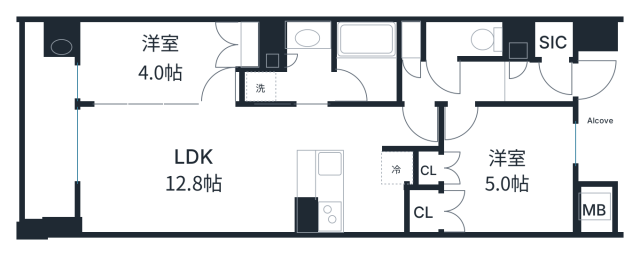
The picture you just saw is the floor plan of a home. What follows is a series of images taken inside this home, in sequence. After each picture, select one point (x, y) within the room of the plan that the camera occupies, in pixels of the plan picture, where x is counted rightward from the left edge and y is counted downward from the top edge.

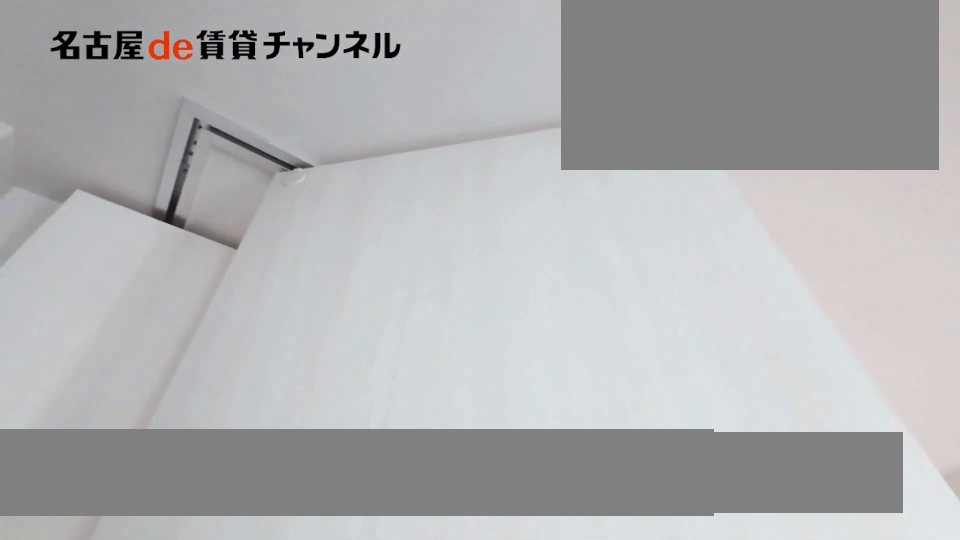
(157, 64)
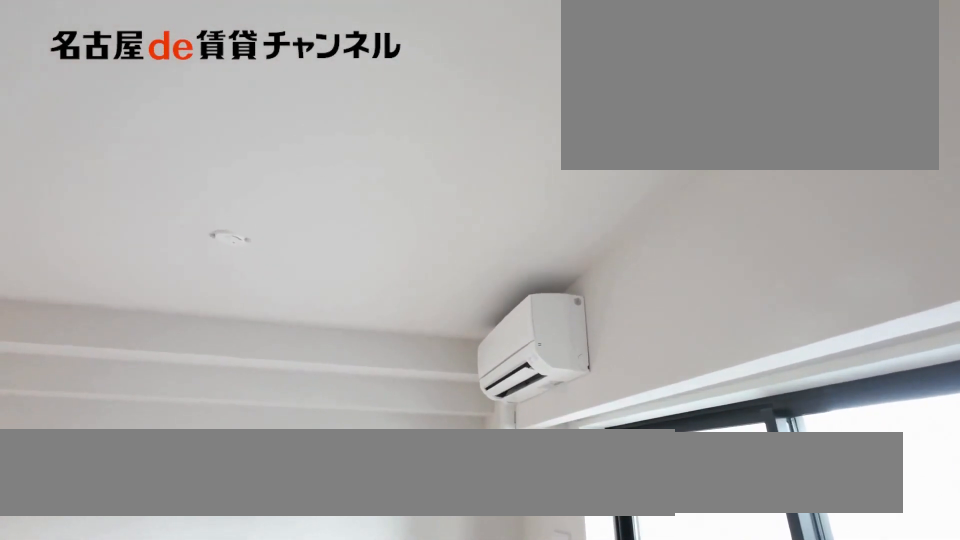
(184, 168)
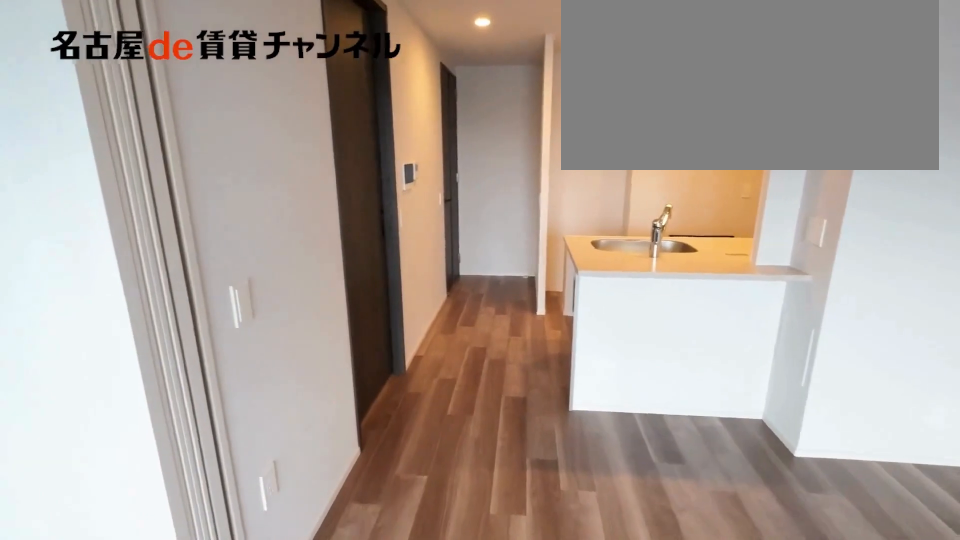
(184, 168)
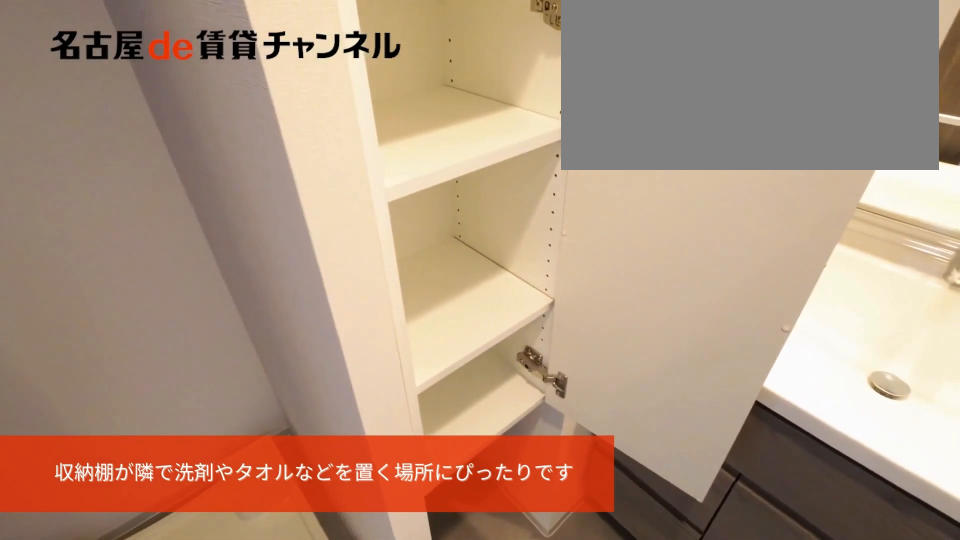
(290, 67)
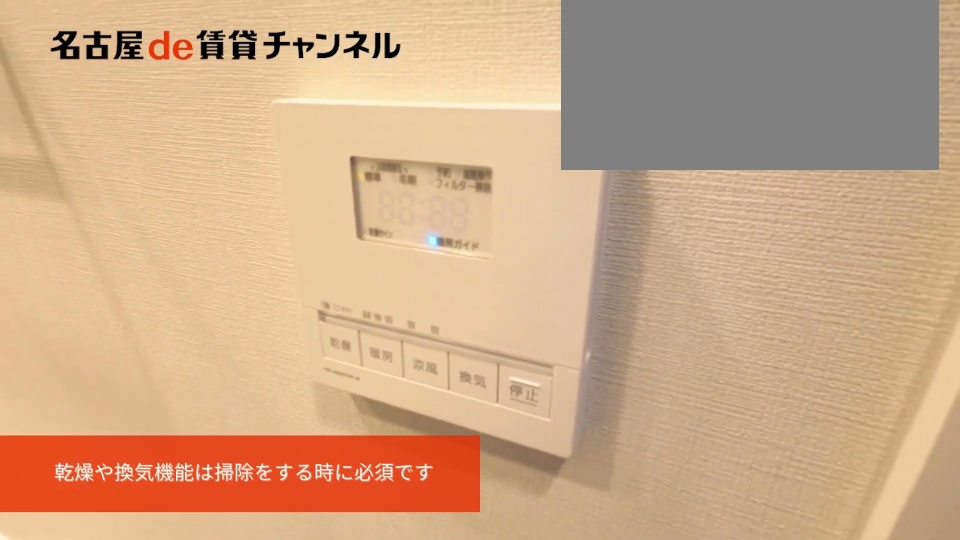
(290, 67)
